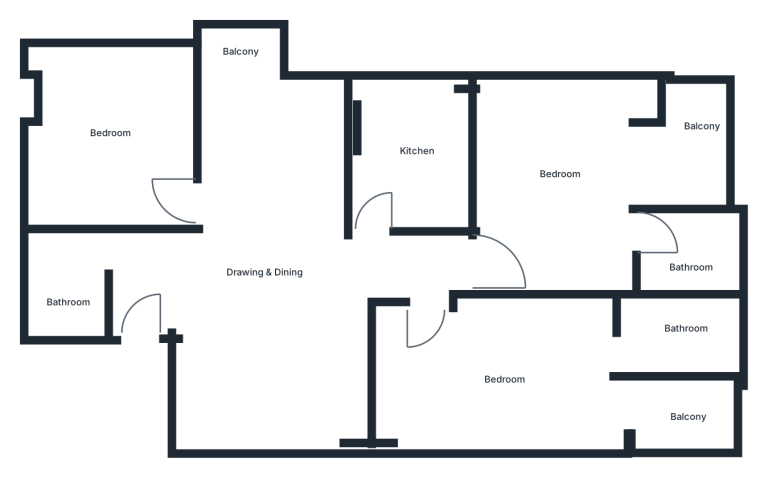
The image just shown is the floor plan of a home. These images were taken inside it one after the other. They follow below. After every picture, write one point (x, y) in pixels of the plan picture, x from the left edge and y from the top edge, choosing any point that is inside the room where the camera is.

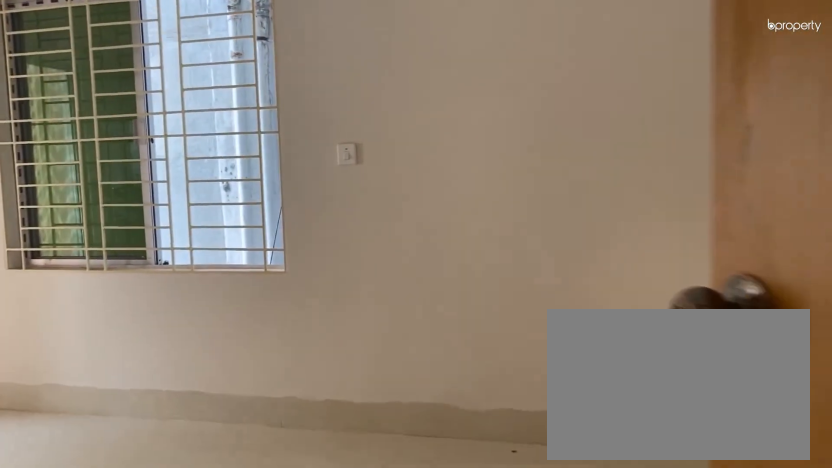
(424, 336)
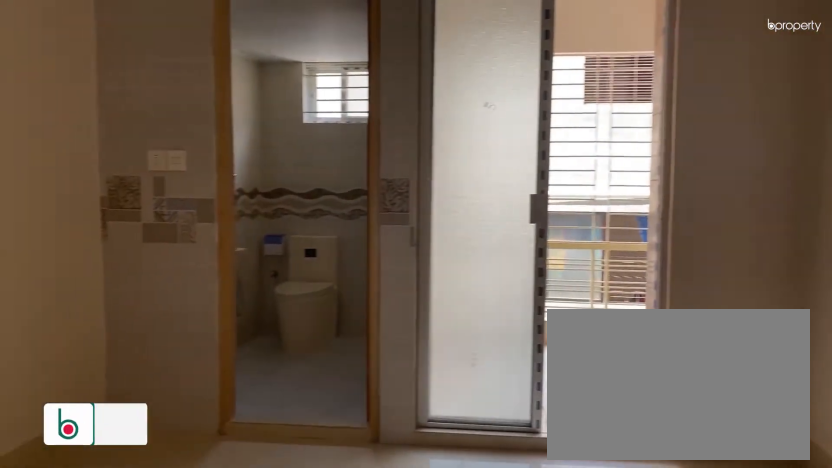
(537, 375)
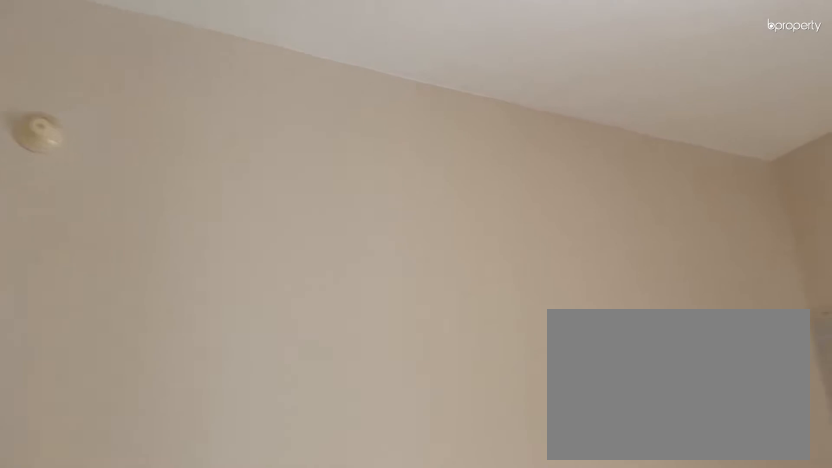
(537, 375)
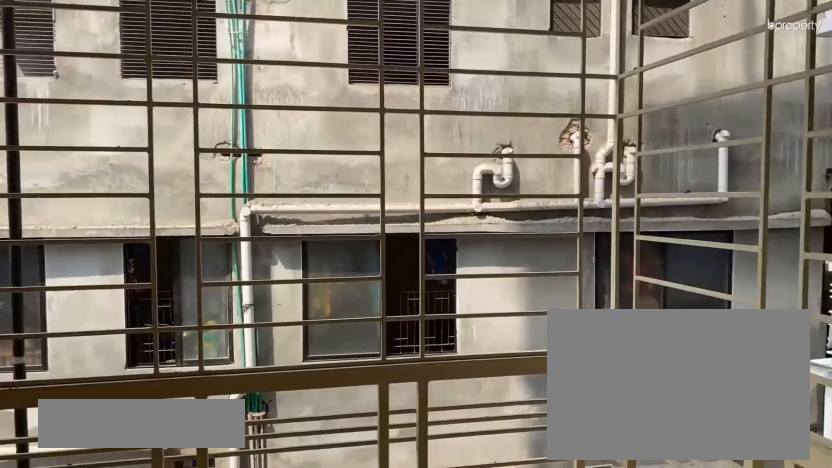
(680, 411)
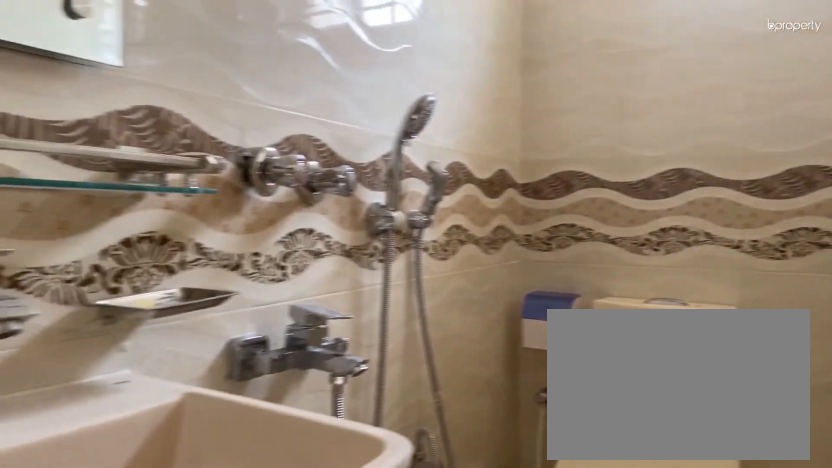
(668, 338)
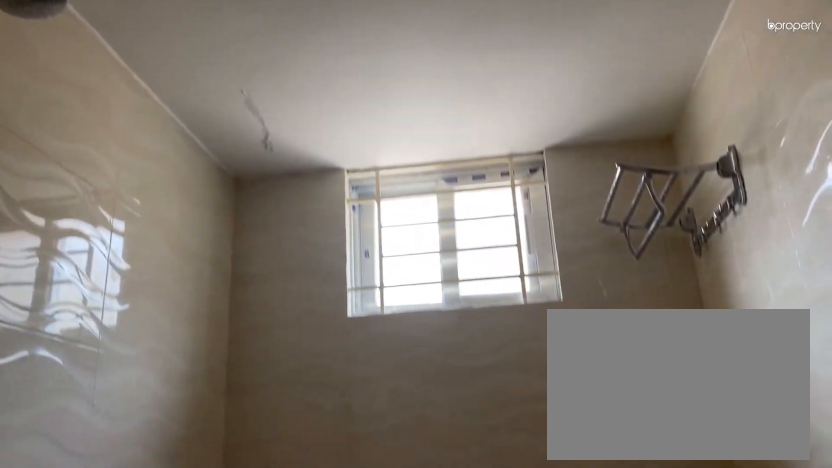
(668, 338)
